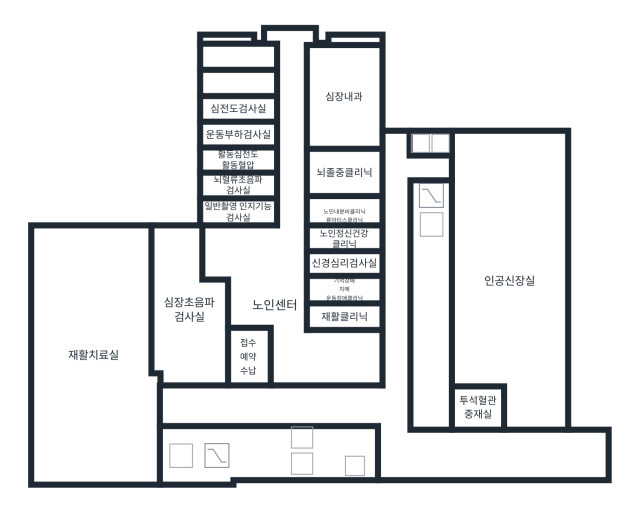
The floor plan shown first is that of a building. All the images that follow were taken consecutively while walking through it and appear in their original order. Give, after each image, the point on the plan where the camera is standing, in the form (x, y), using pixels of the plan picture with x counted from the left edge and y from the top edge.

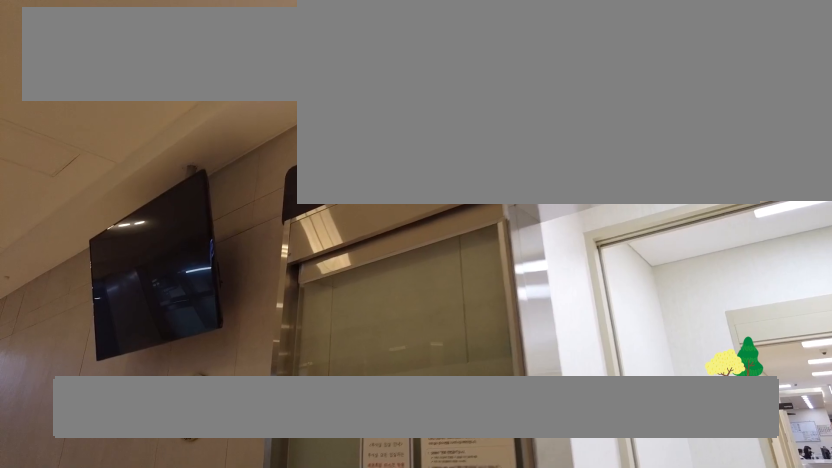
(431, 457)
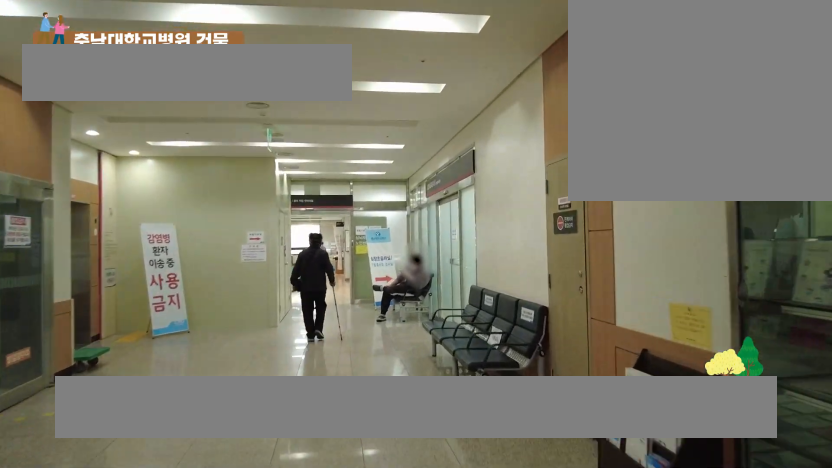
(282, 430)
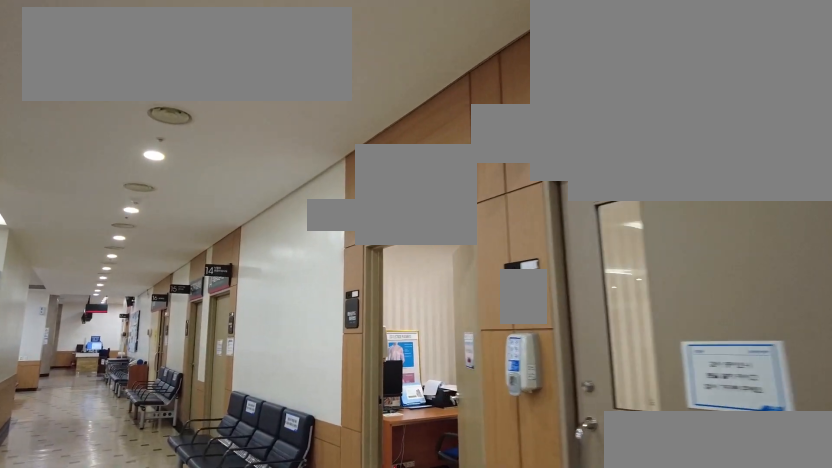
(285, 233)
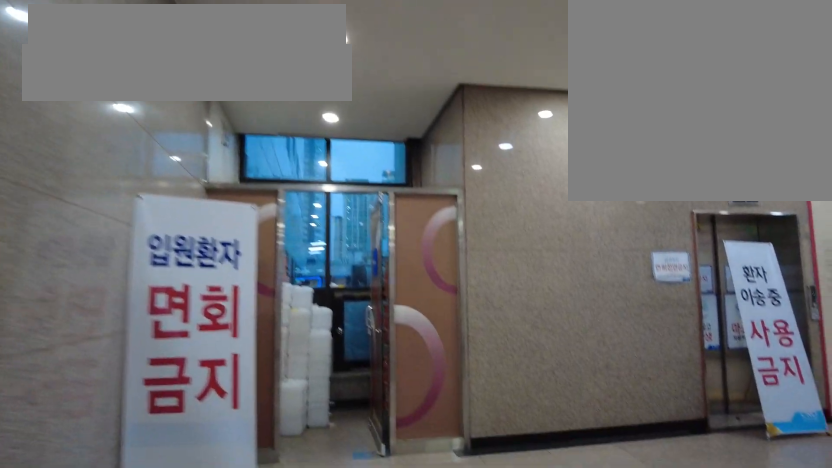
(394, 254)
